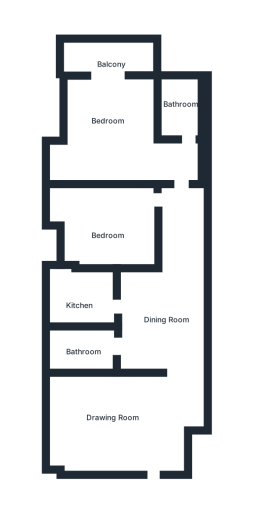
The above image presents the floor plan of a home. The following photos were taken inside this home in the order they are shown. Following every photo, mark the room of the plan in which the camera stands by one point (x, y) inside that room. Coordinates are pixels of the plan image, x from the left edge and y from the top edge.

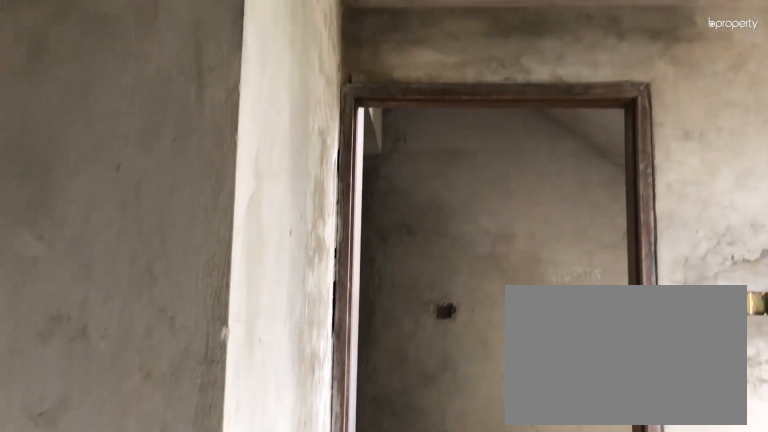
(110, 415)
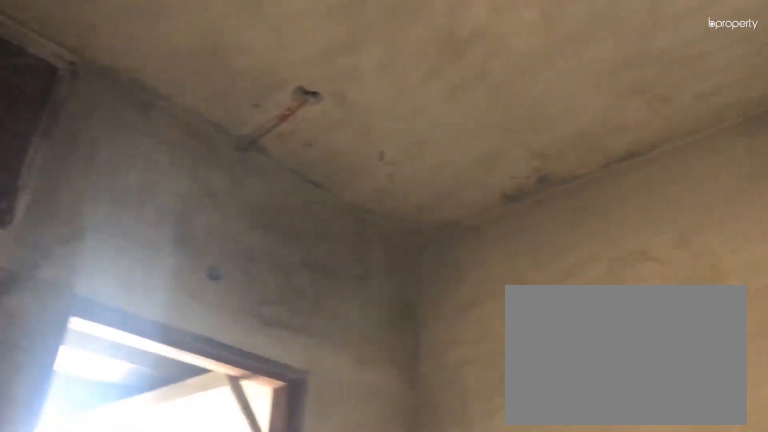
(149, 325)
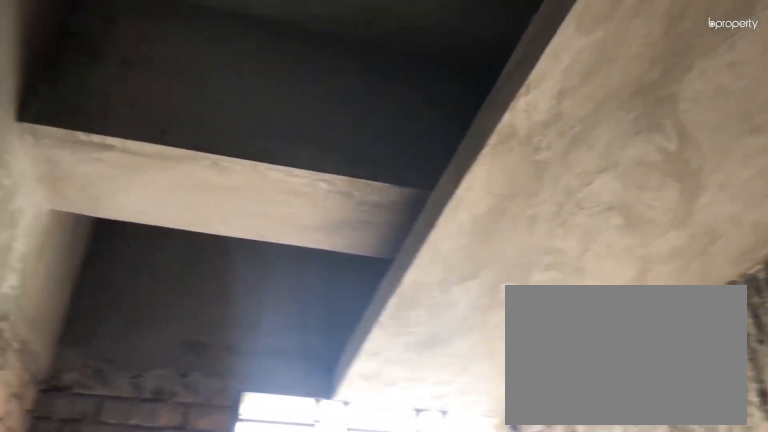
(86, 299)
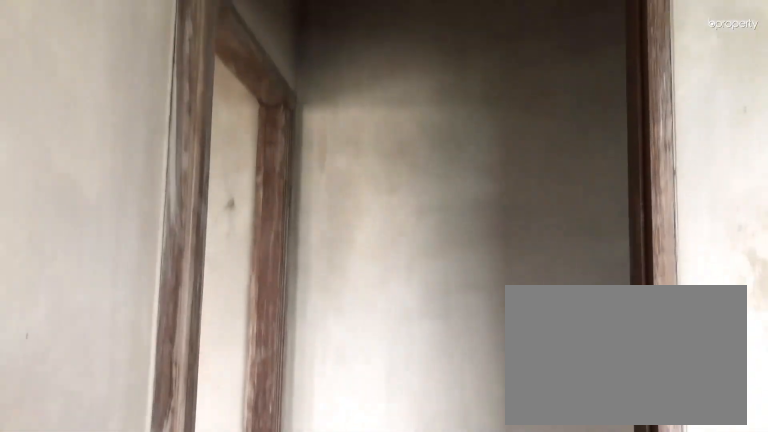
(118, 217)
